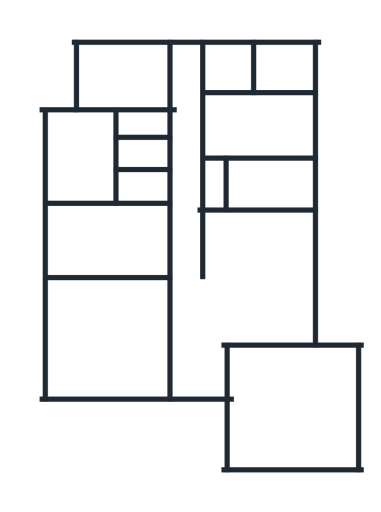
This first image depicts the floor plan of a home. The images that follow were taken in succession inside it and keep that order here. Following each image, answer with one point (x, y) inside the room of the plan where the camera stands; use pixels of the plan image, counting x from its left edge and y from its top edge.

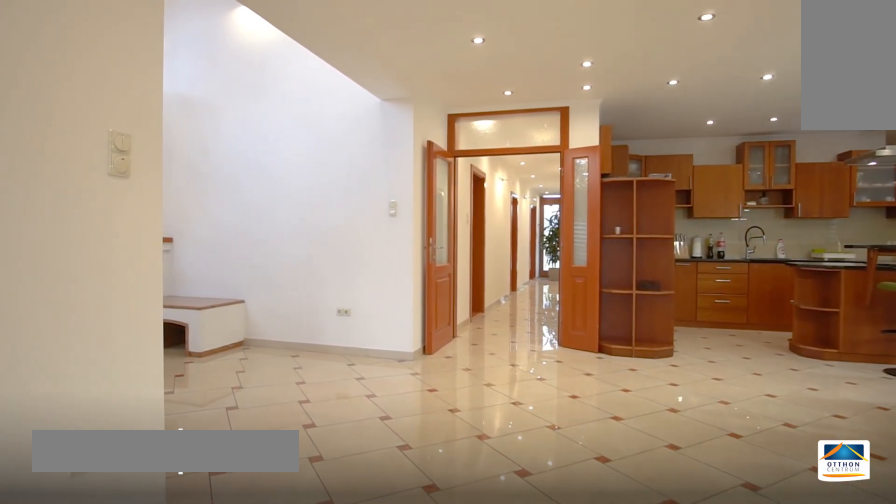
(199, 362)
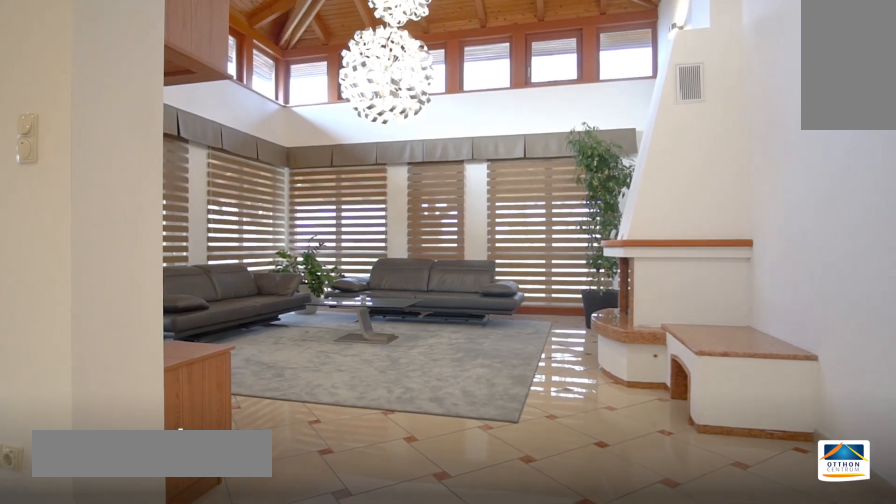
(110, 342)
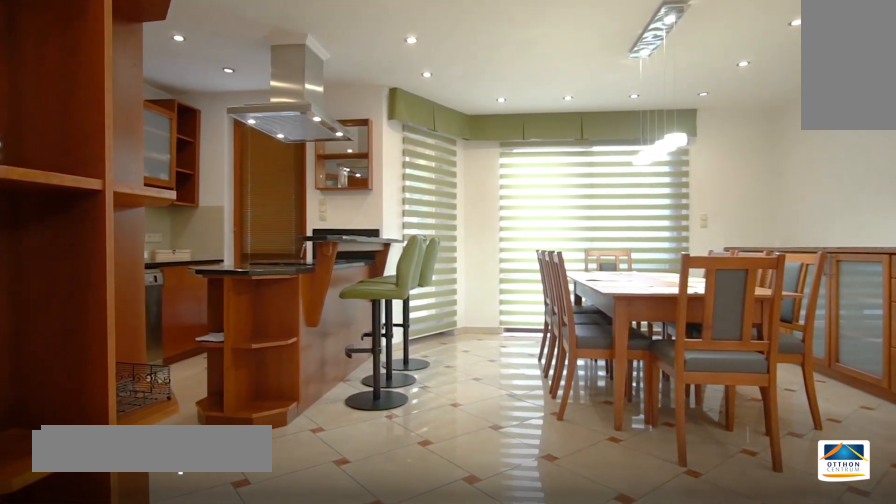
(265, 284)
